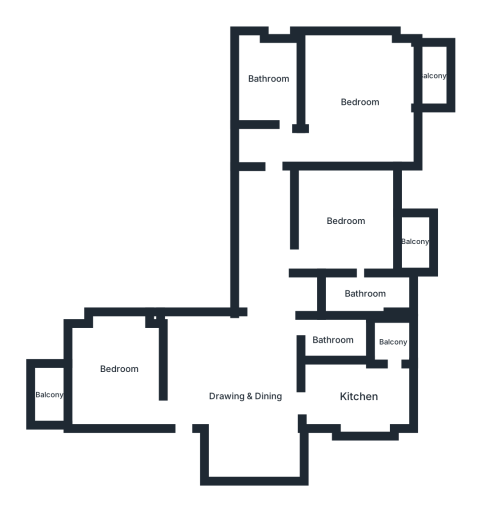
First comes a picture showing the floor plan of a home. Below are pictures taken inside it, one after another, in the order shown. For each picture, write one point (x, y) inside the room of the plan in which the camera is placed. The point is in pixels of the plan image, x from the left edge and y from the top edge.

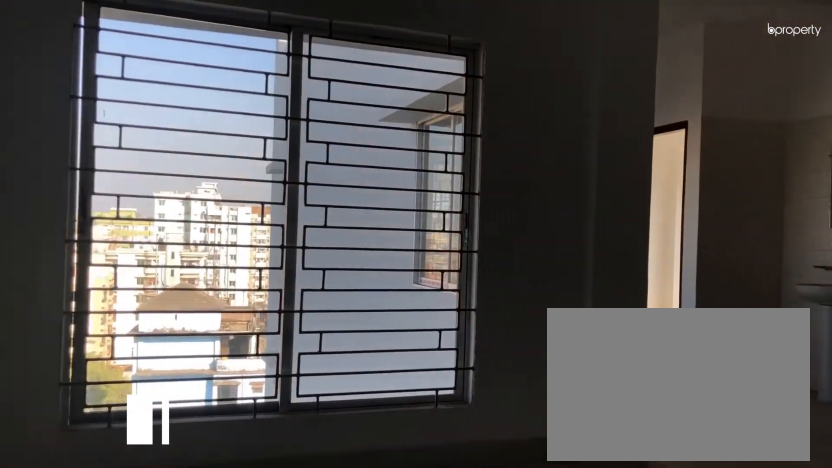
(247, 392)
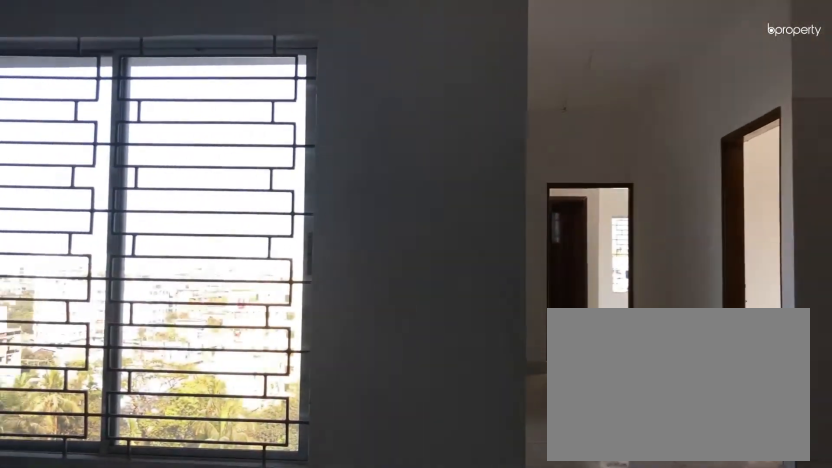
(247, 392)
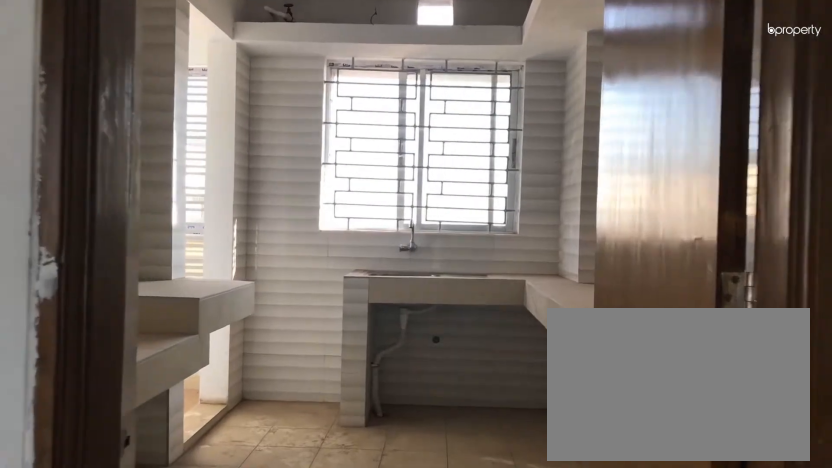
(276, 401)
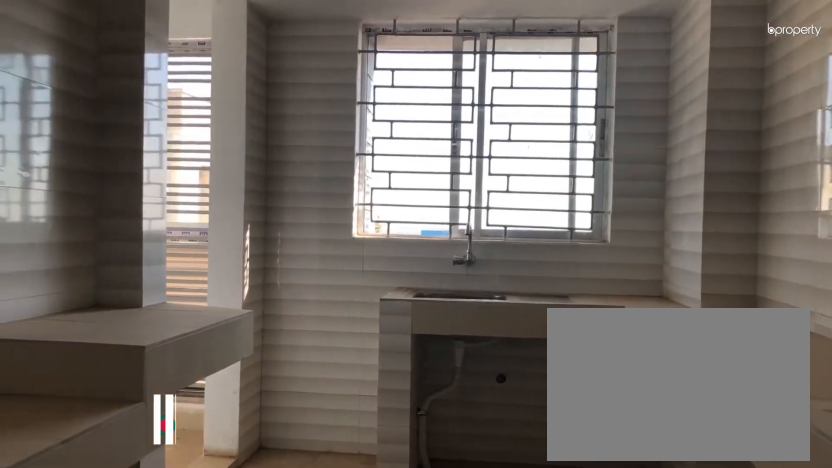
(360, 396)
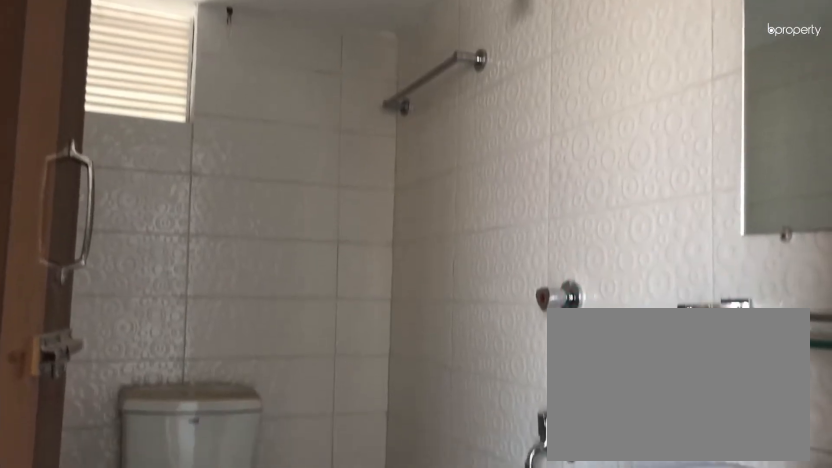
(334, 339)
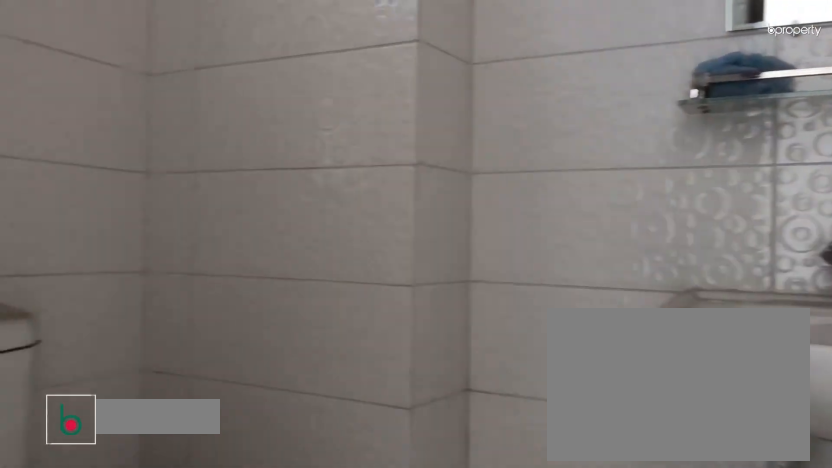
(364, 293)
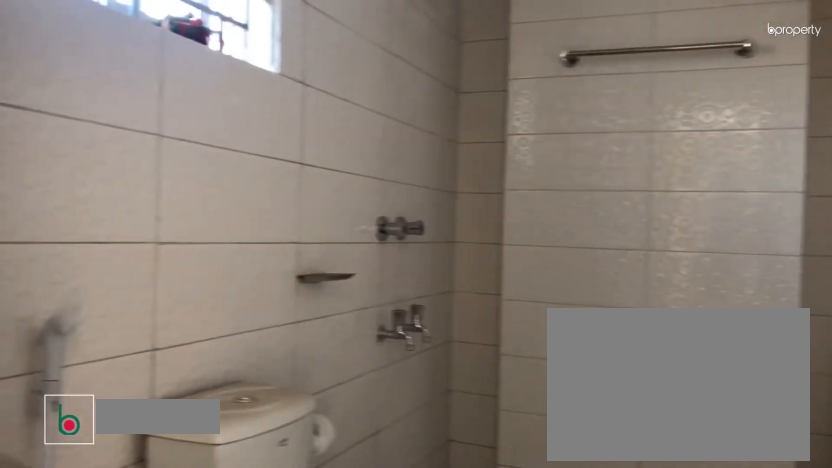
(269, 81)
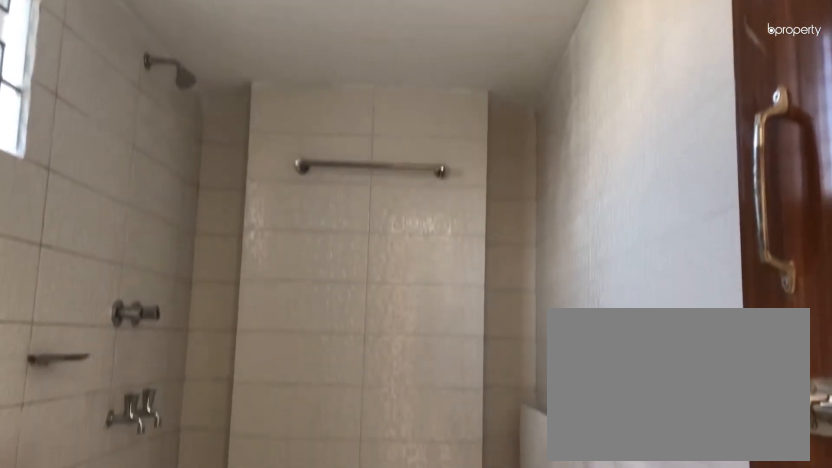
(269, 81)
